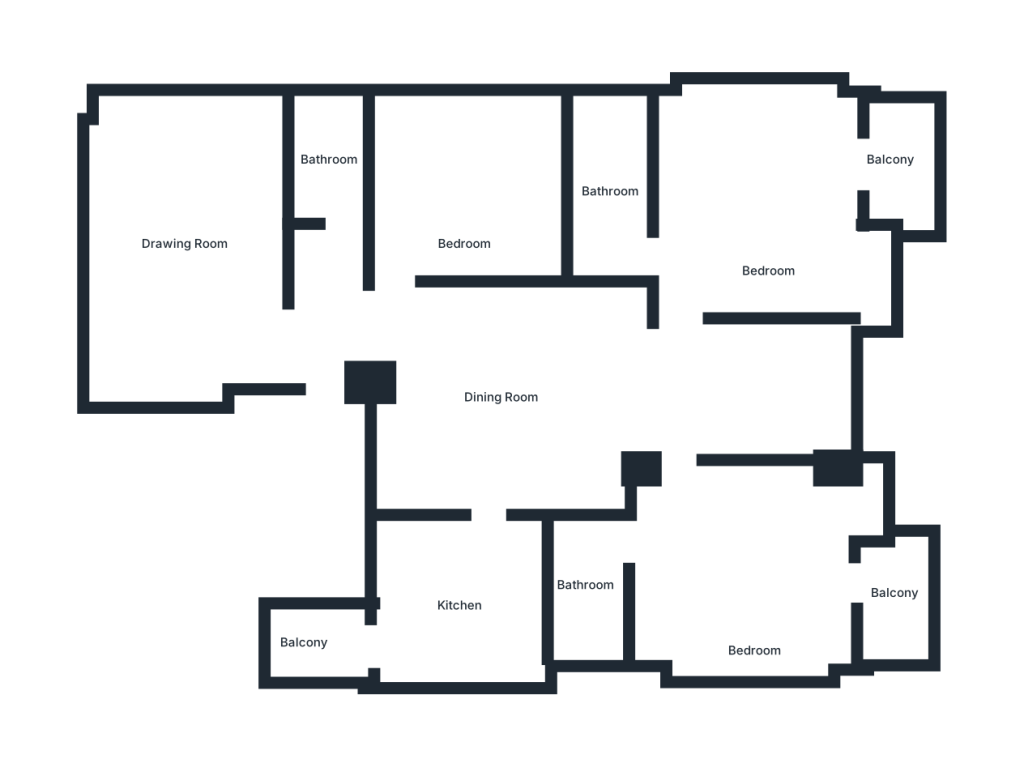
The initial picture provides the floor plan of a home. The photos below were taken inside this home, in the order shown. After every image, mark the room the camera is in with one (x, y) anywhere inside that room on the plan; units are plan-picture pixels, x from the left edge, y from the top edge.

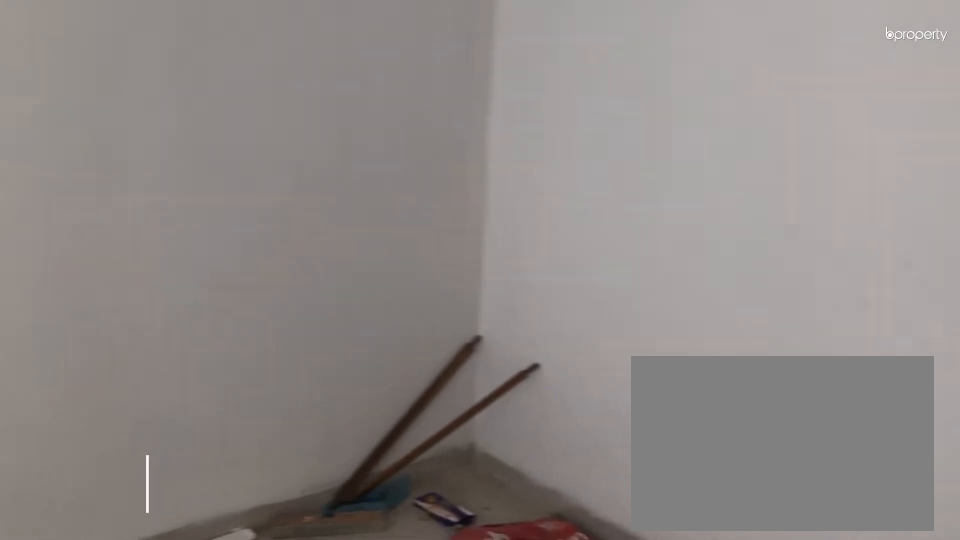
(456, 202)
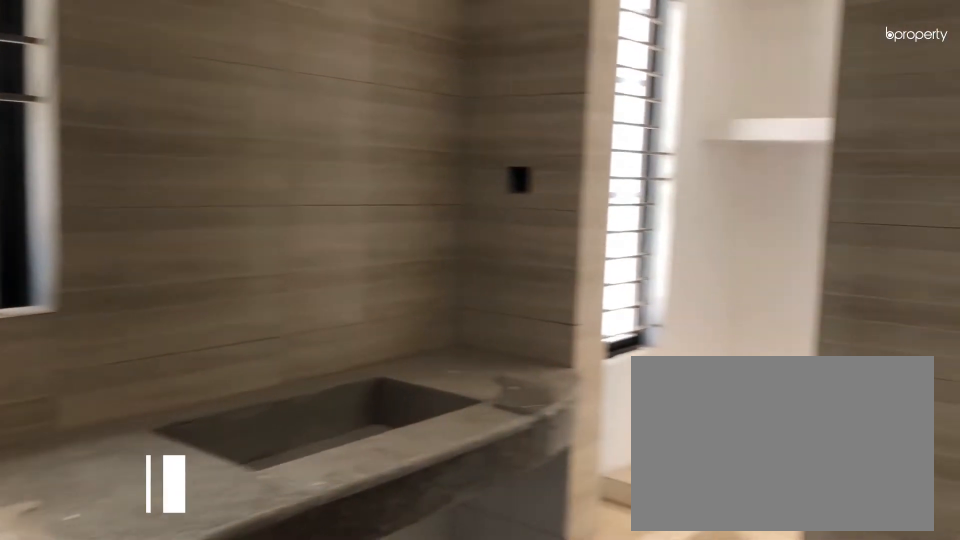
(456, 603)
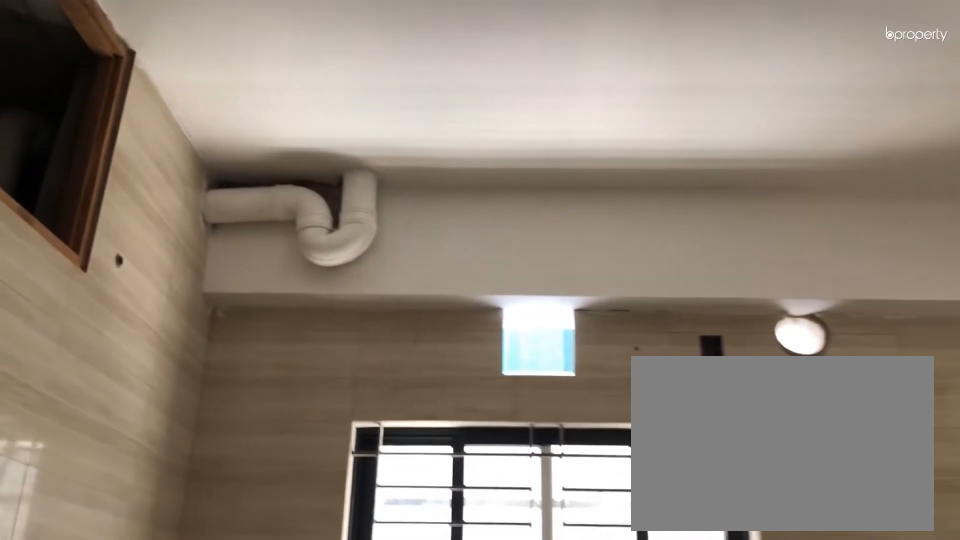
(456, 603)
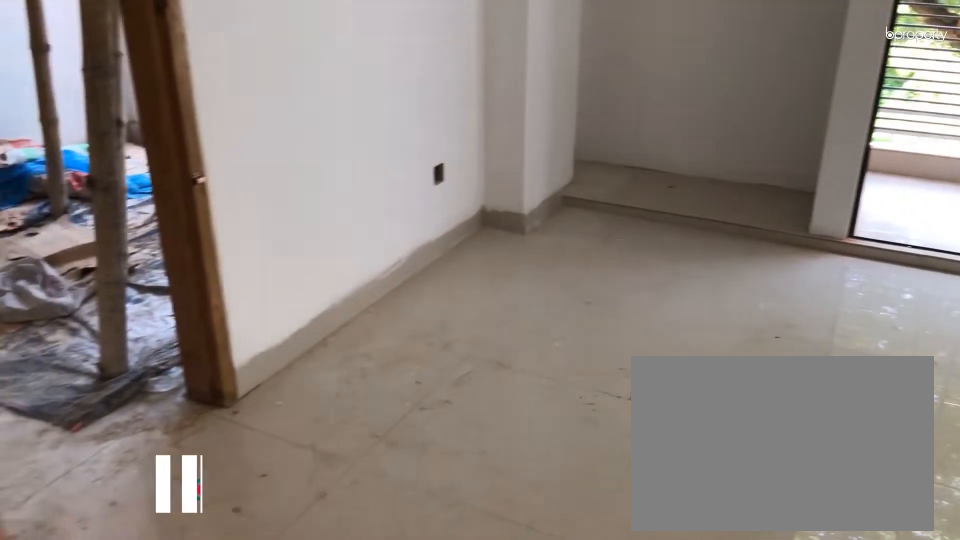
(752, 599)
